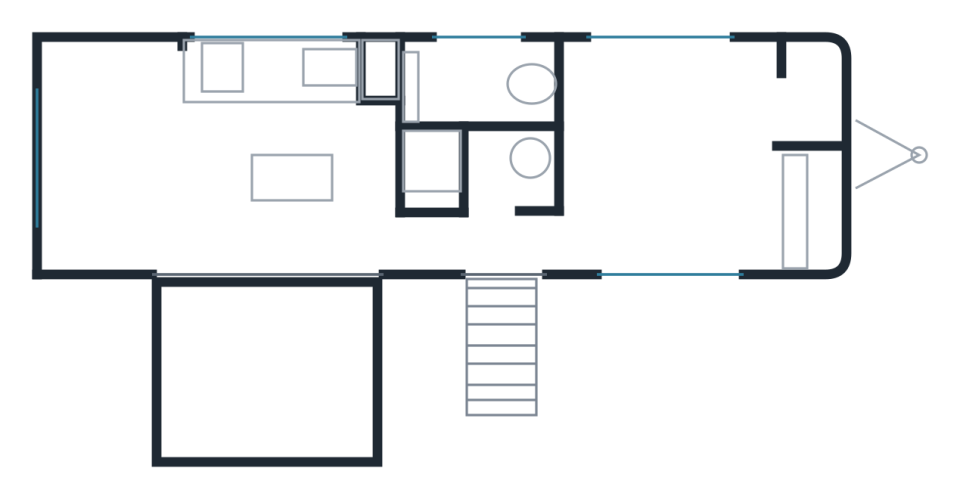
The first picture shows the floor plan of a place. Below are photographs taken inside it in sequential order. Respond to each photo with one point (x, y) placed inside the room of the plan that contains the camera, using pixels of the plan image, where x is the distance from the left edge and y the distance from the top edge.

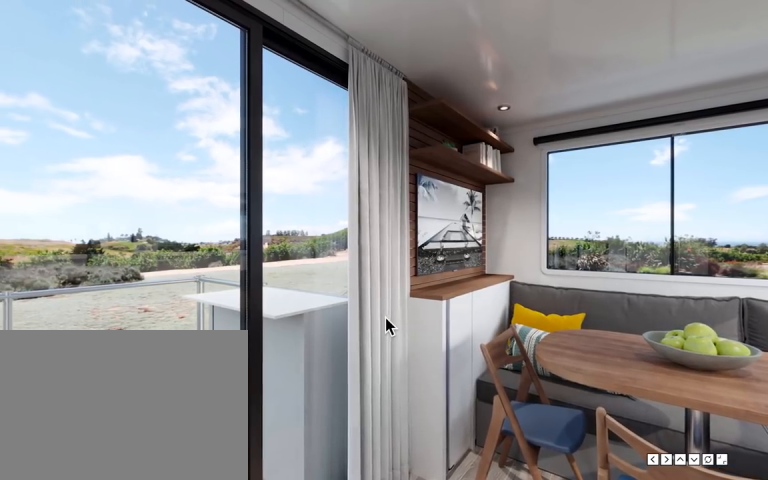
(290, 165)
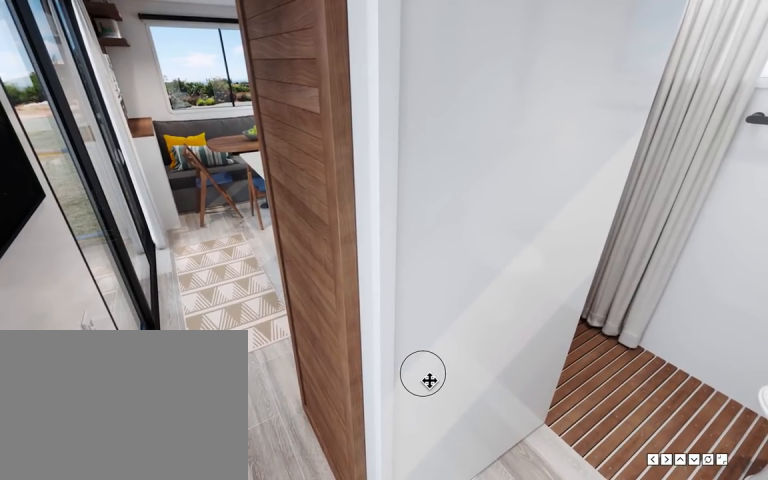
(482, 244)
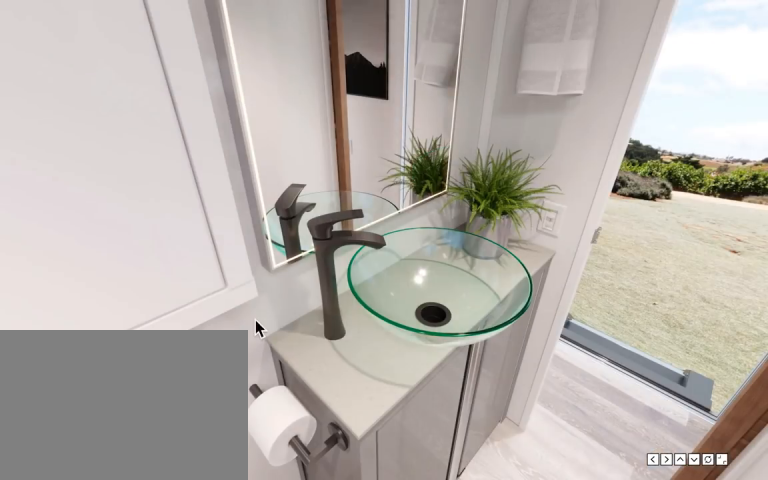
(484, 132)
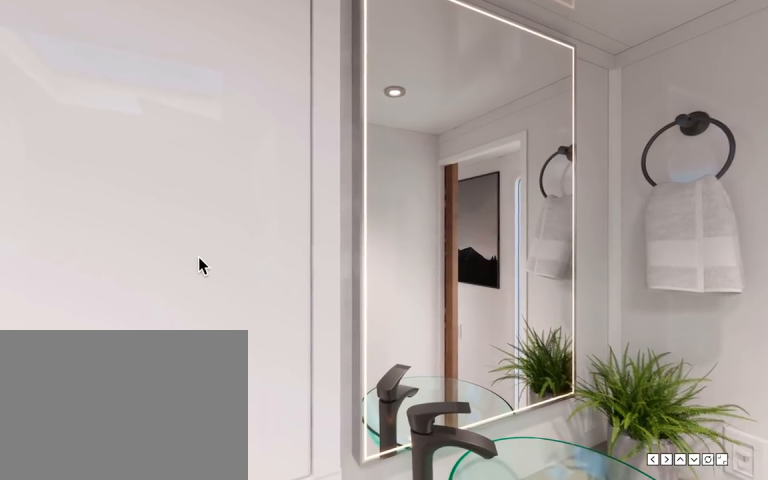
(482, 166)
